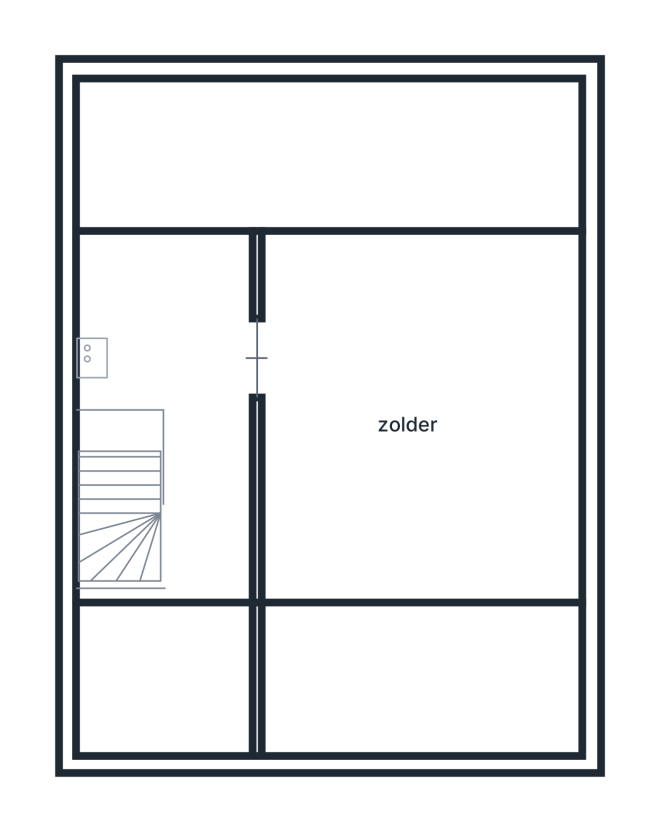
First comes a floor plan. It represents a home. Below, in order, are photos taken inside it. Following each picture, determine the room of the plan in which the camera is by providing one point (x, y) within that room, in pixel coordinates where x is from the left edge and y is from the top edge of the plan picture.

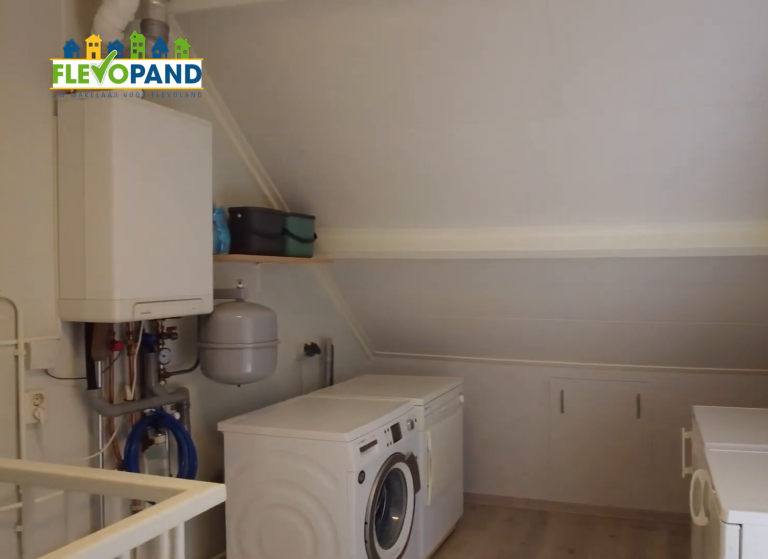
(198, 506)
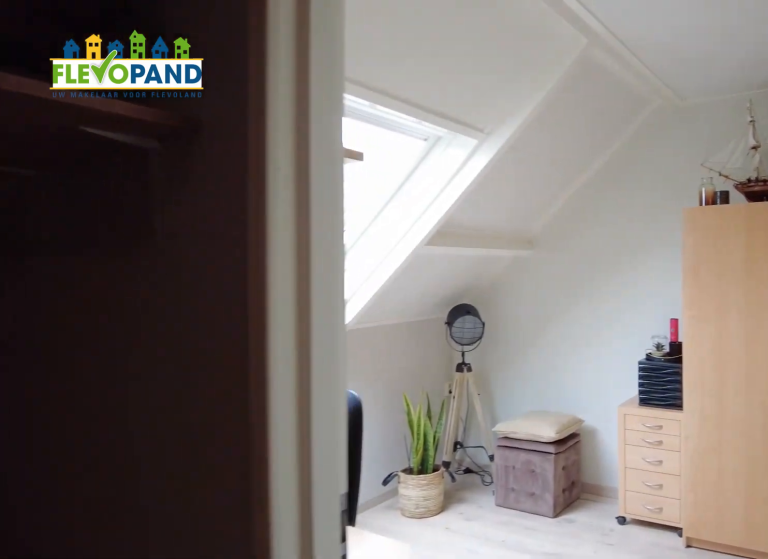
(420, 539)
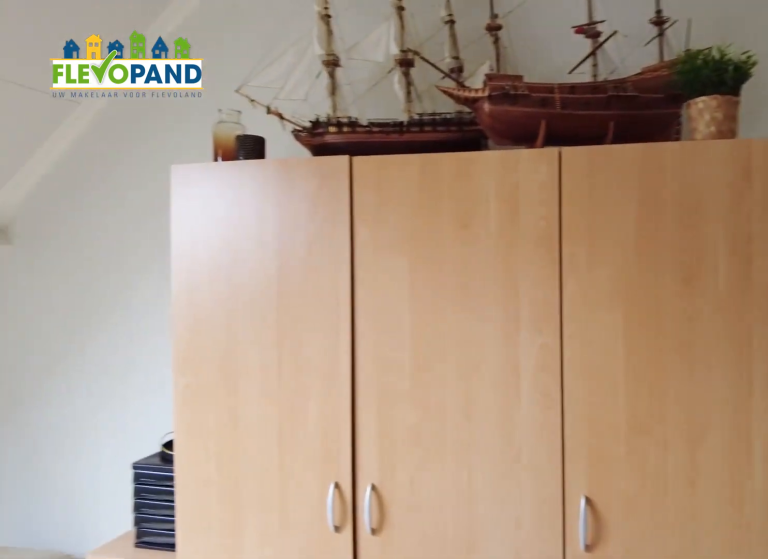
(420, 539)
